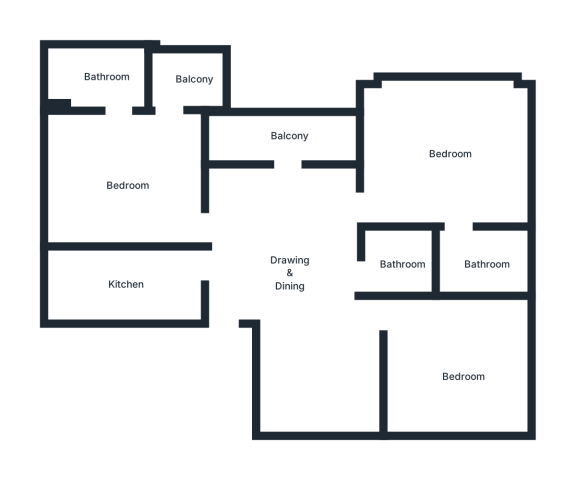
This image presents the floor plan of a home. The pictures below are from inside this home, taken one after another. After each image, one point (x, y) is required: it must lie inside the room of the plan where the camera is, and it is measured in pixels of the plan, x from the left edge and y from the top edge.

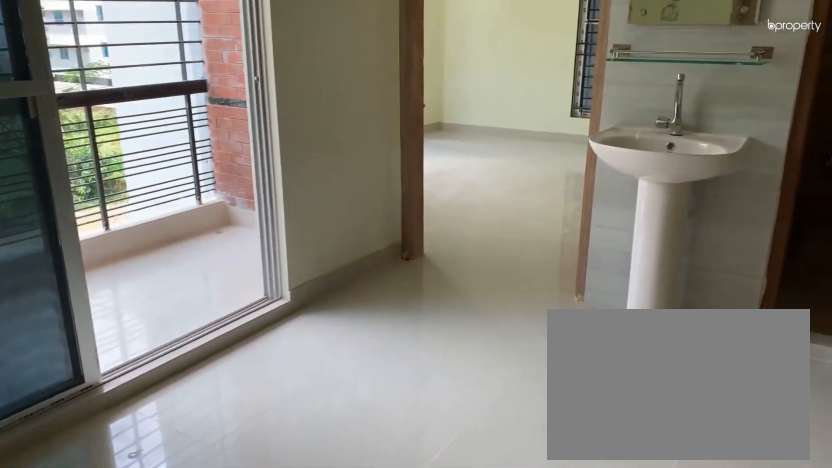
(290, 281)
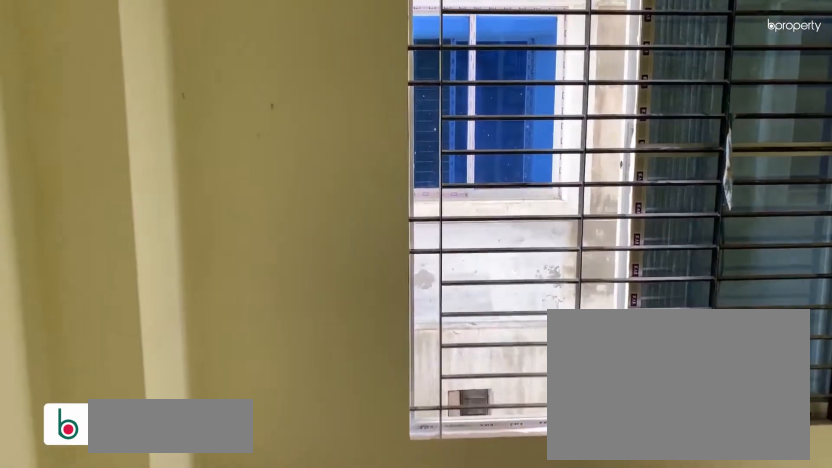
(461, 374)
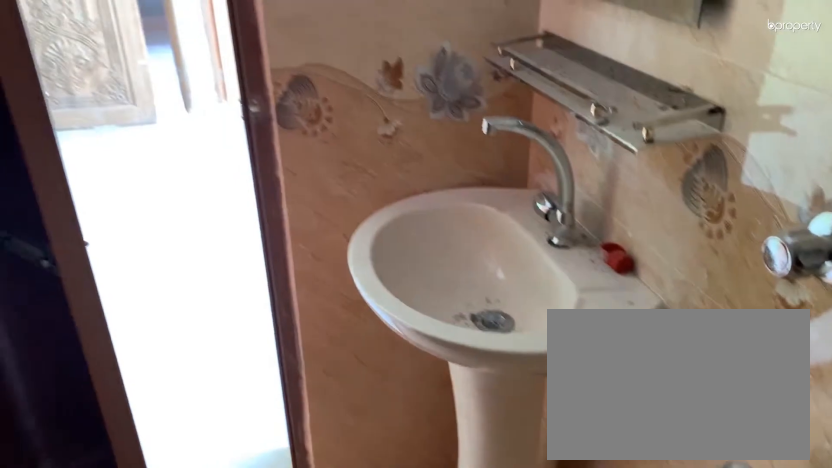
(403, 263)
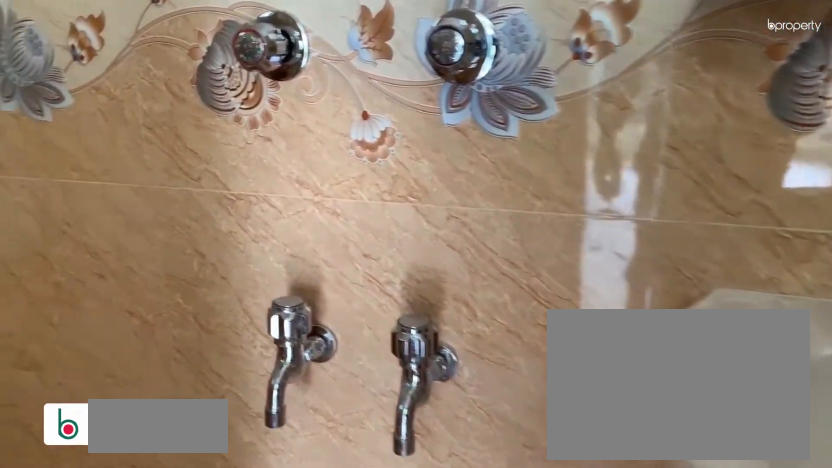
(486, 259)
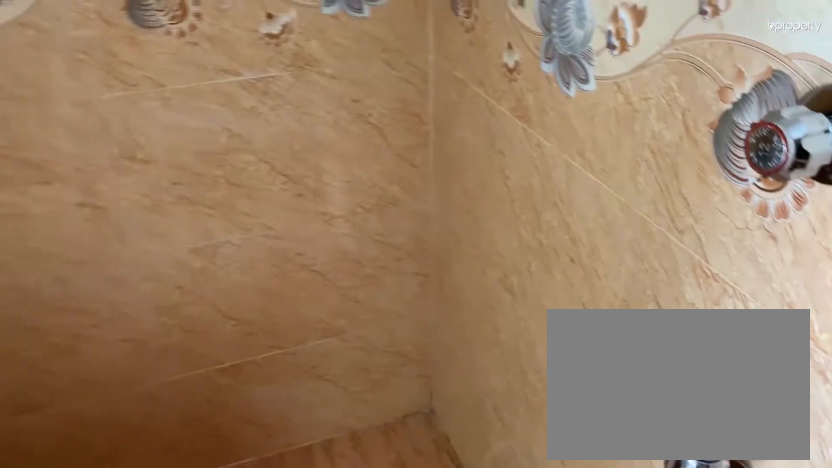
(486, 259)
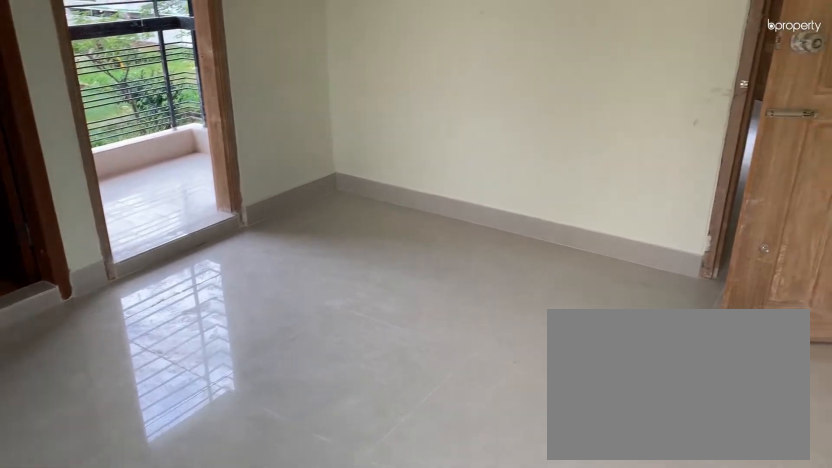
(126, 187)
